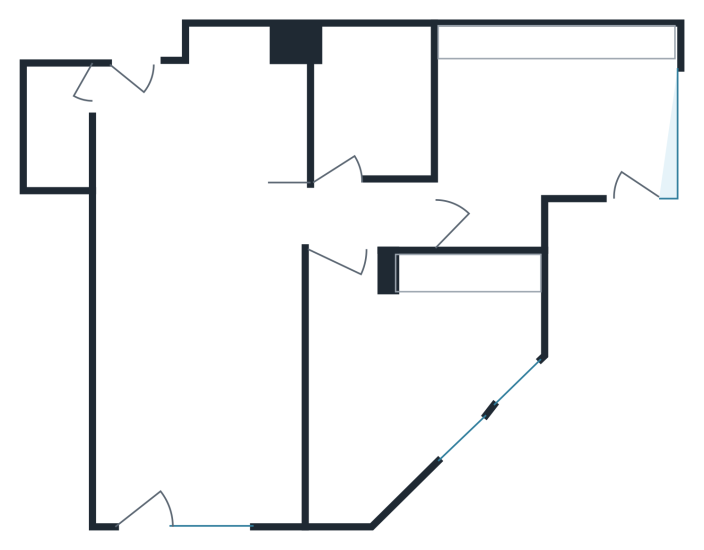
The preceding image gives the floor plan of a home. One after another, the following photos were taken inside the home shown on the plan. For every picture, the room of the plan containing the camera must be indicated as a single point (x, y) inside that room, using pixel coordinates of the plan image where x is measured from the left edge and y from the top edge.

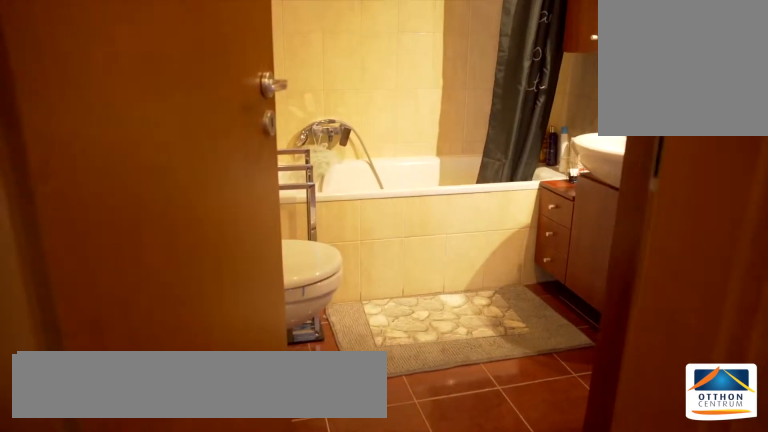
(368, 105)
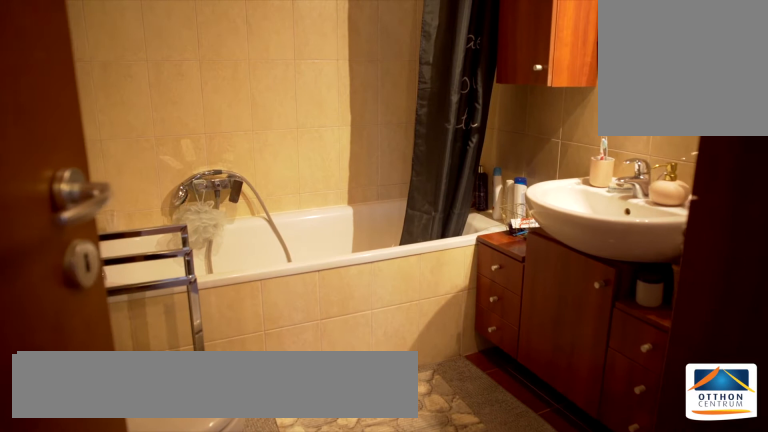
(369, 105)
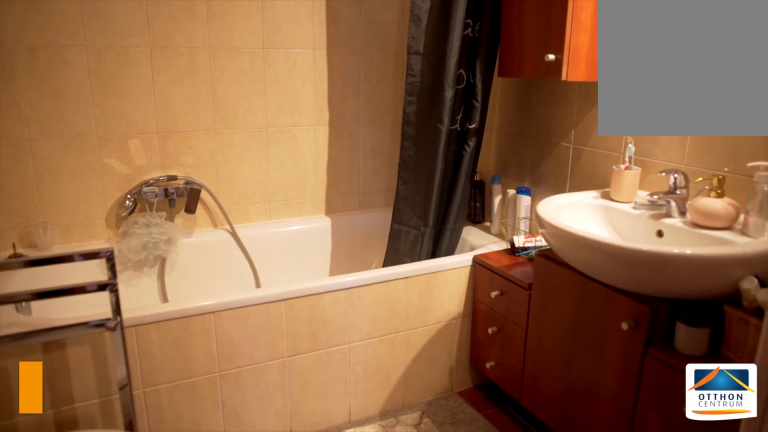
(362, 116)
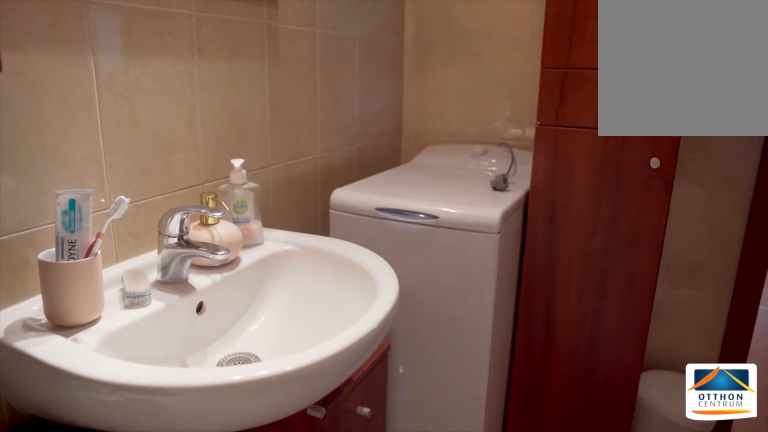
(369, 104)
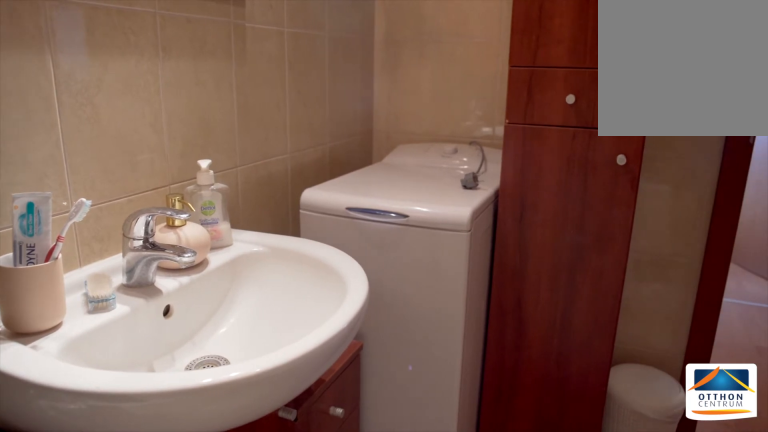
(370, 105)
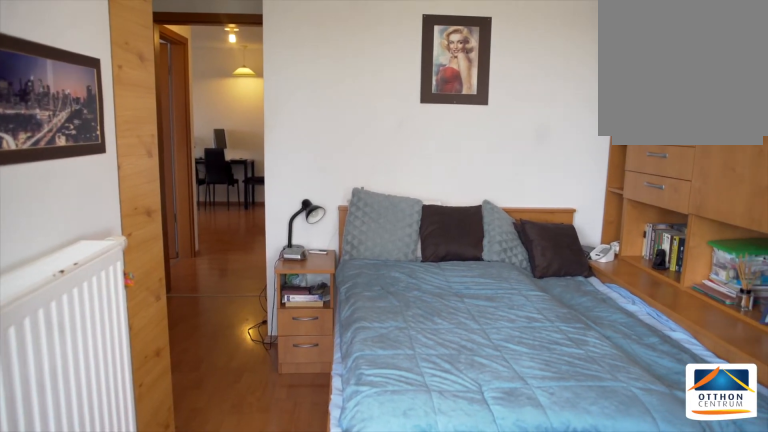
(524, 125)
